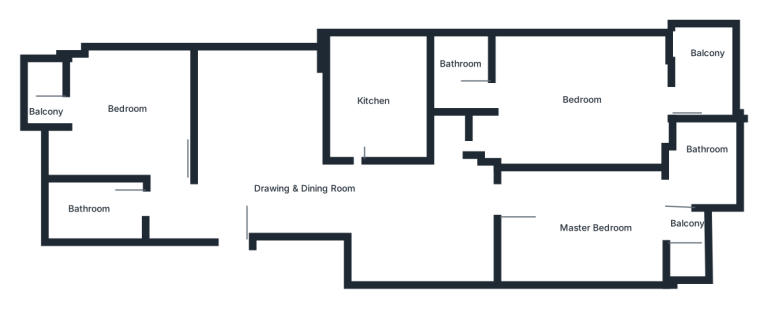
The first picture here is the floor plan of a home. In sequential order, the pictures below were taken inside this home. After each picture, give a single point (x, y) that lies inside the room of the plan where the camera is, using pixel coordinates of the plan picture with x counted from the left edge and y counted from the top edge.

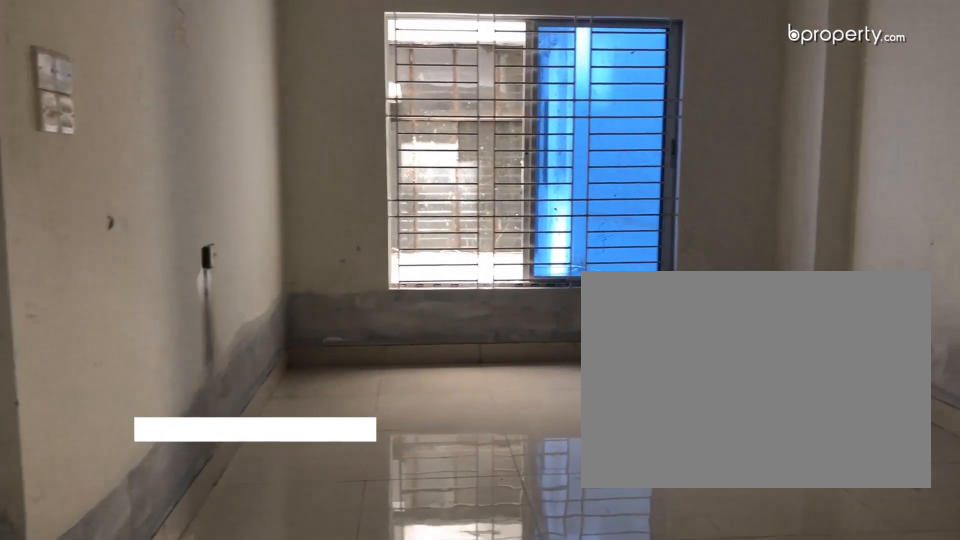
(284, 194)
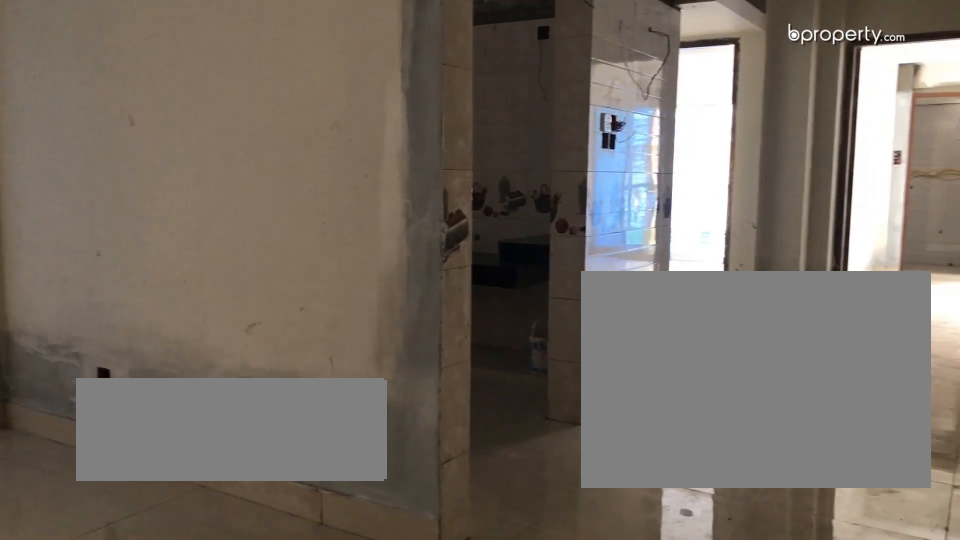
(284, 194)
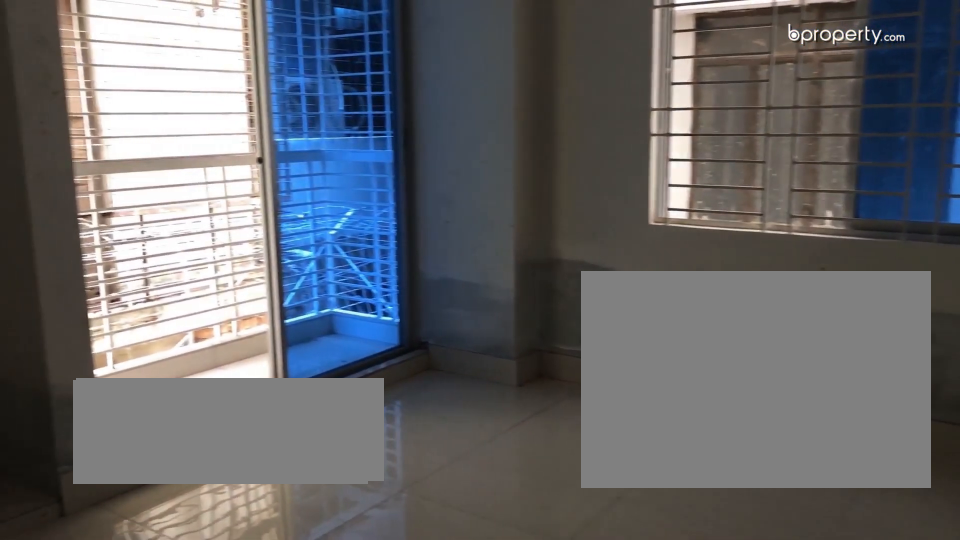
(127, 111)
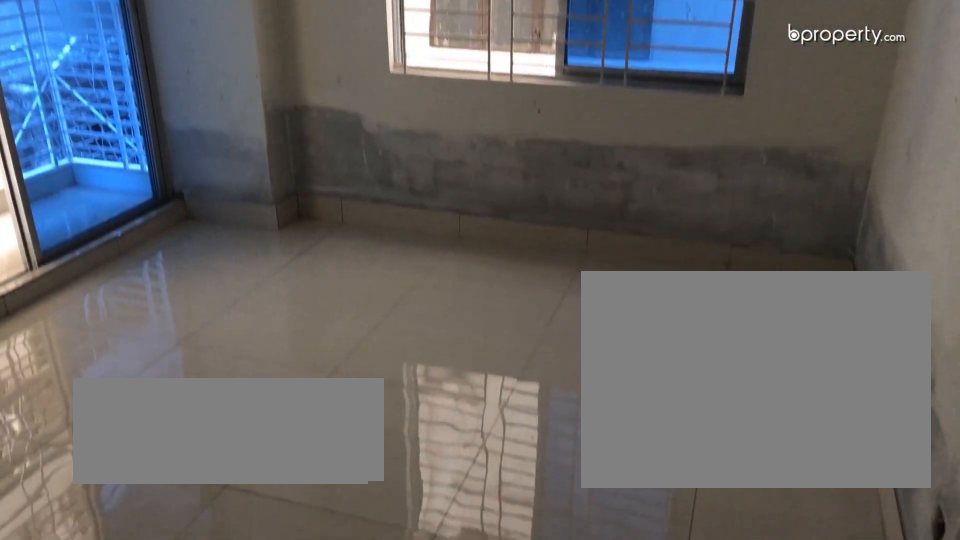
(130, 114)
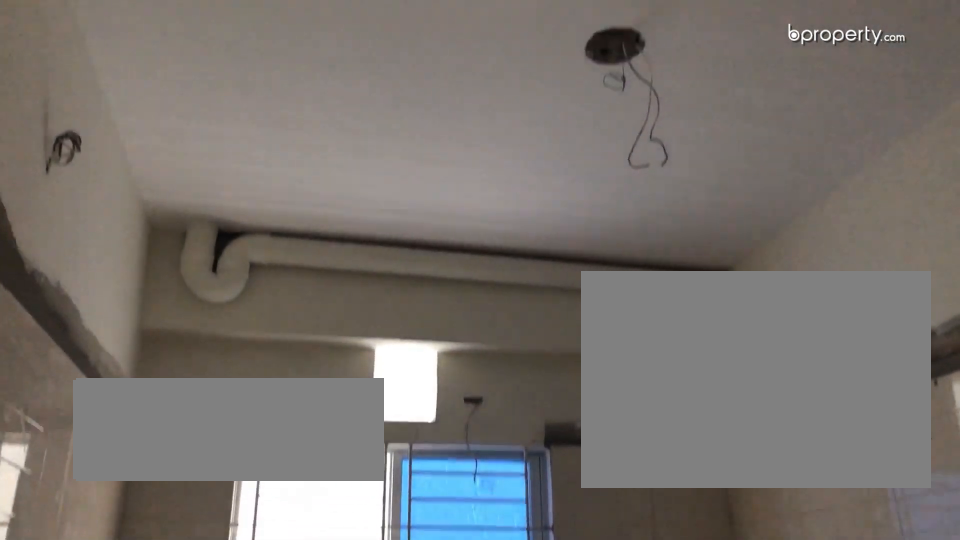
(376, 105)
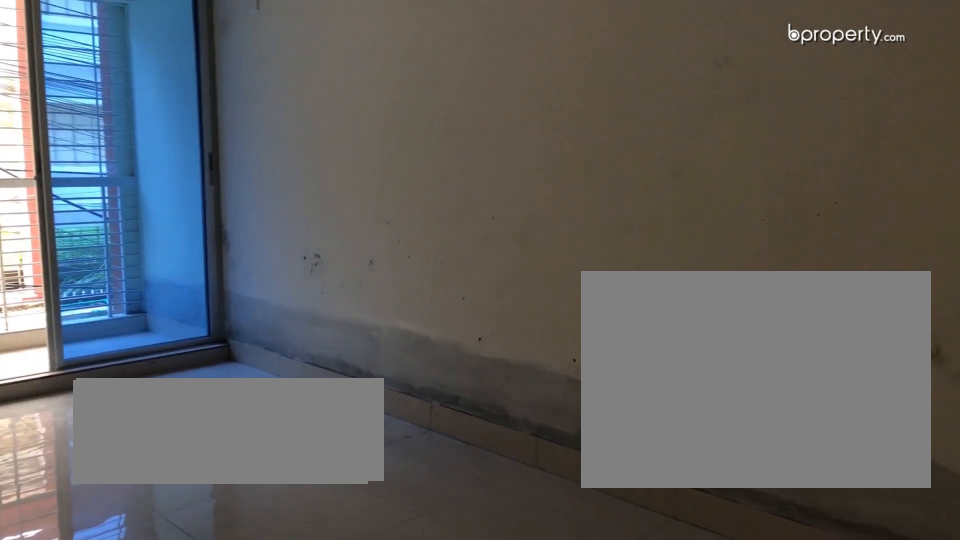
(606, 222)
